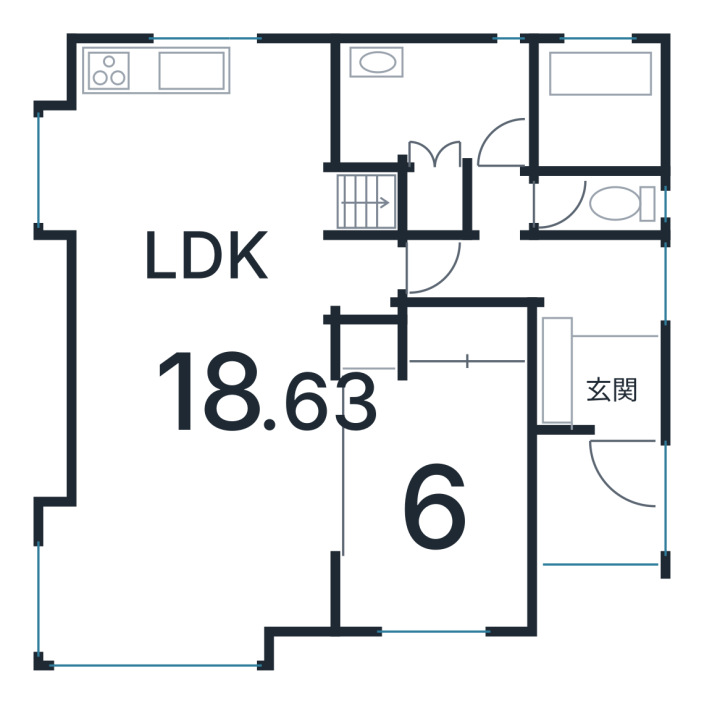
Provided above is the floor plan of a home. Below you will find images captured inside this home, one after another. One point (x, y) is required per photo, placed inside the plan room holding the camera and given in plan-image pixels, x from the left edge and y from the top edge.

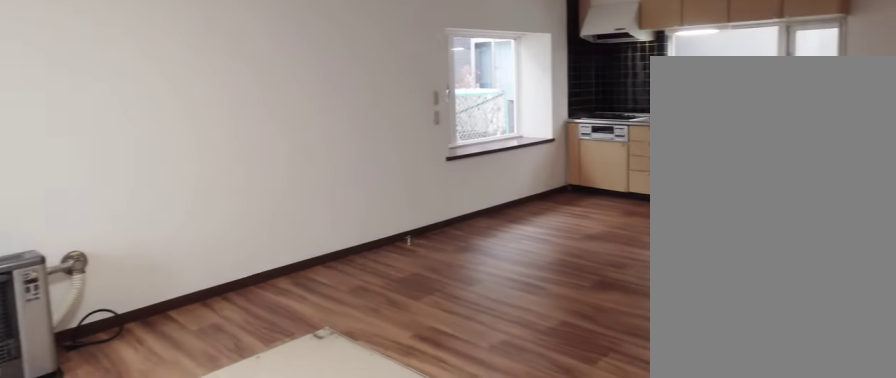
(195, 467)
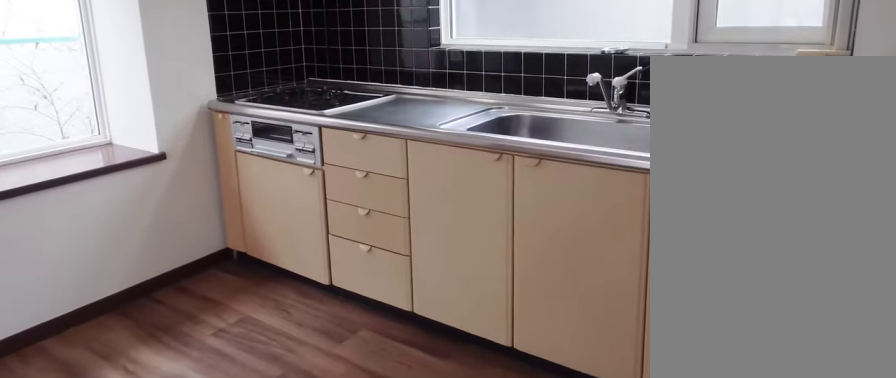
(193, 155)
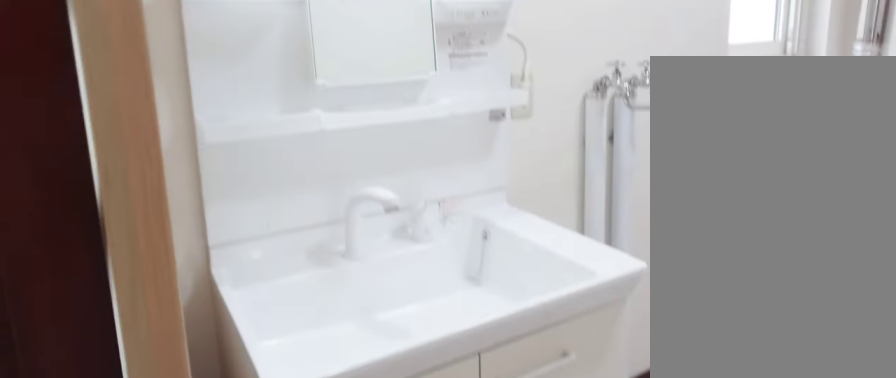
(437, 105)
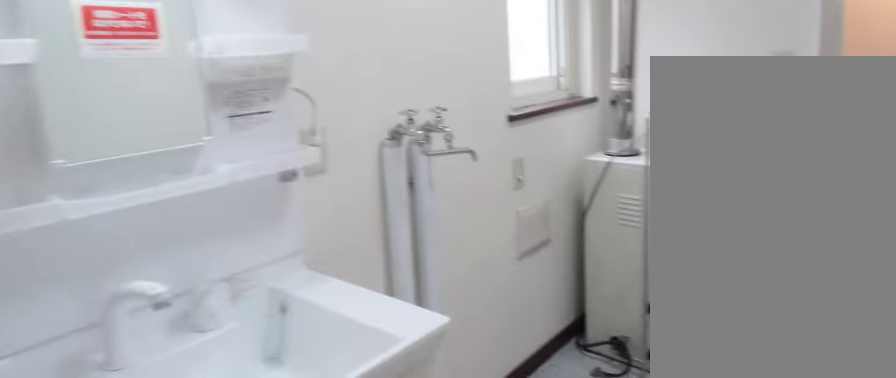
(437, 105)
